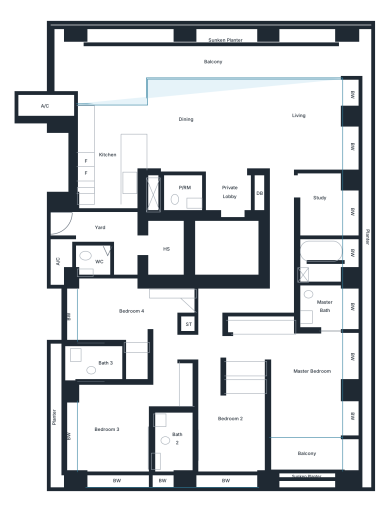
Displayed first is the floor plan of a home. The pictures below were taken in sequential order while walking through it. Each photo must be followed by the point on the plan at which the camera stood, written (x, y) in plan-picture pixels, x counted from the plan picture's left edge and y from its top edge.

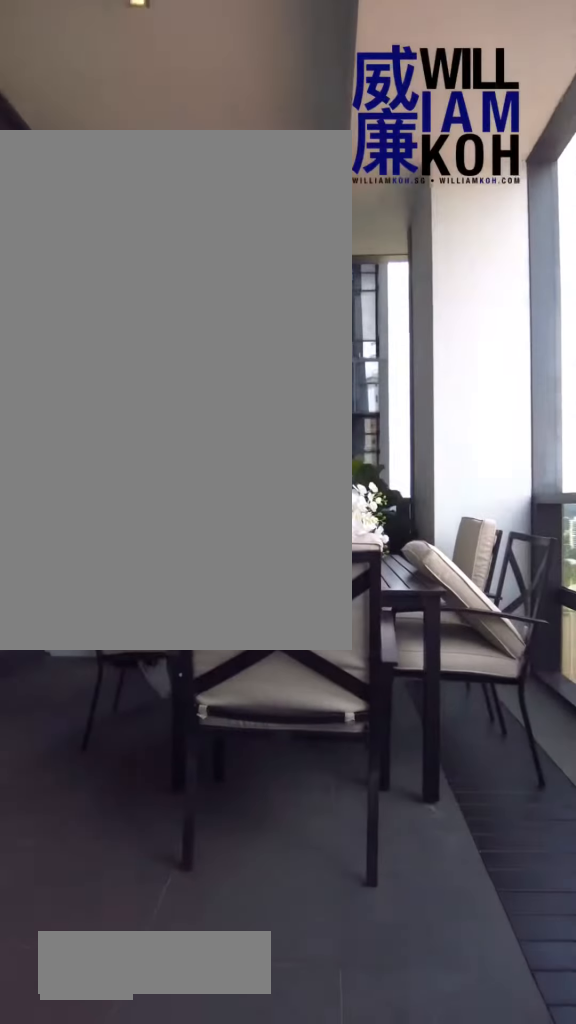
(141, 51)
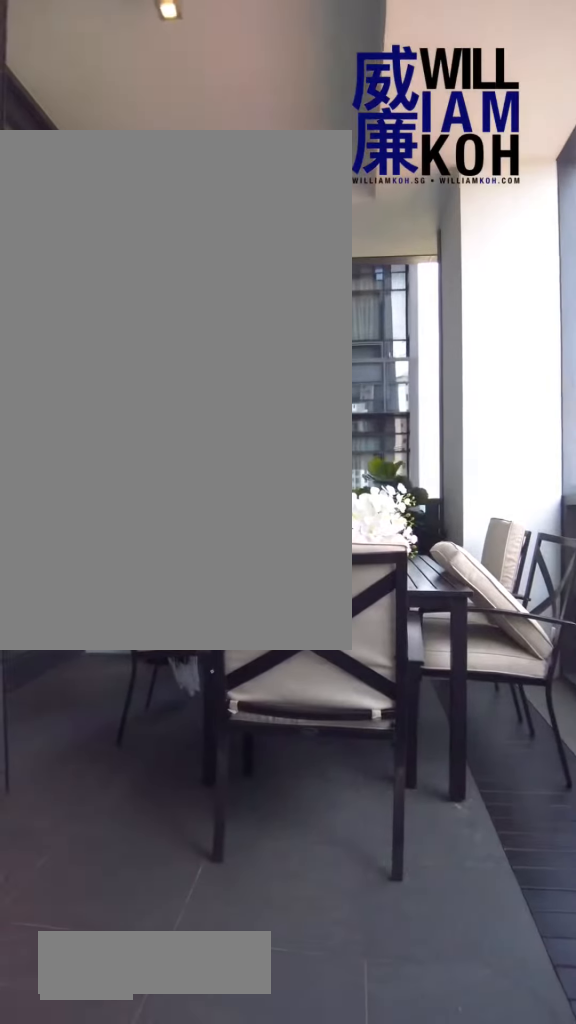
(150, 55)
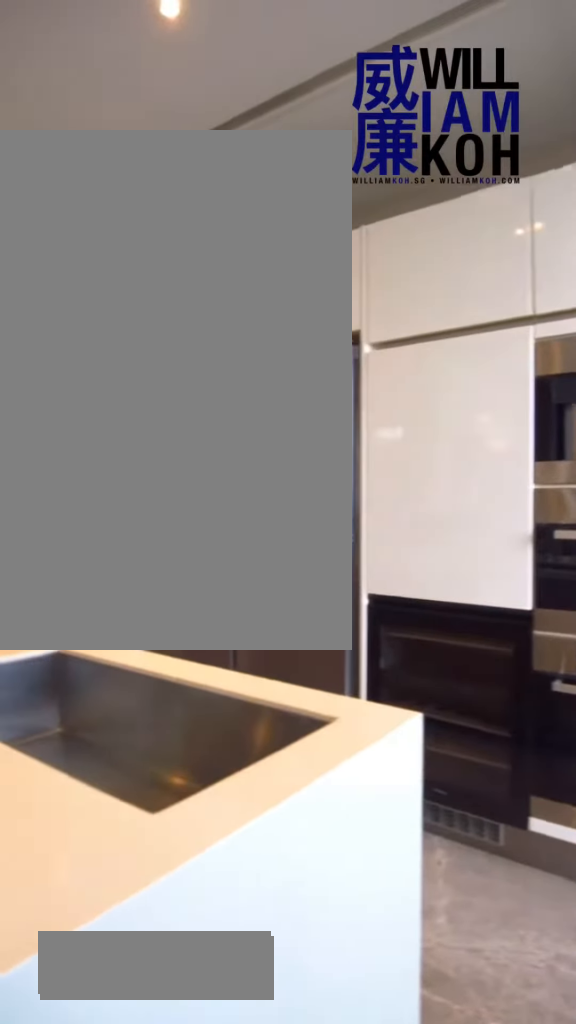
(136, 120)
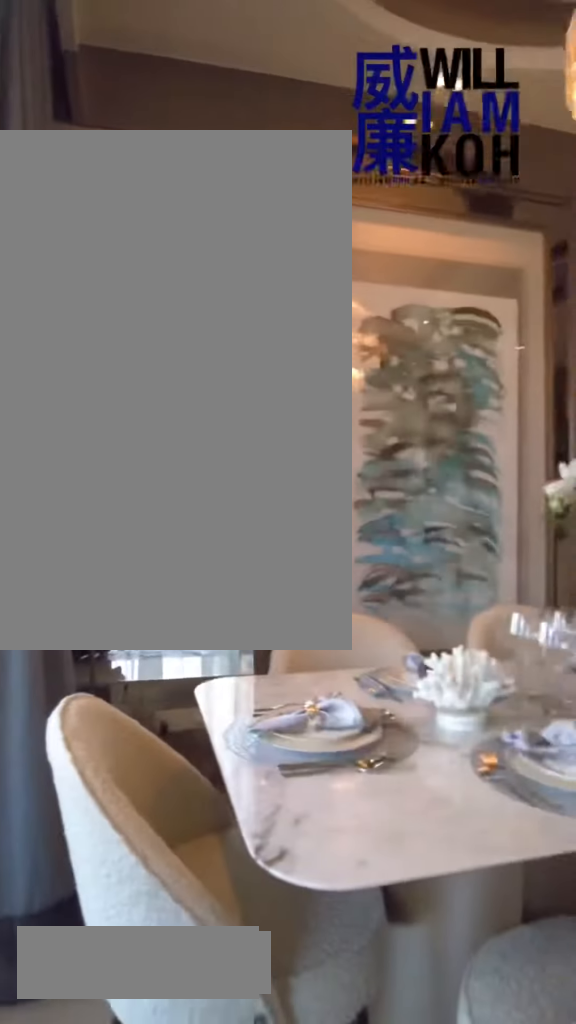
(301, 97)
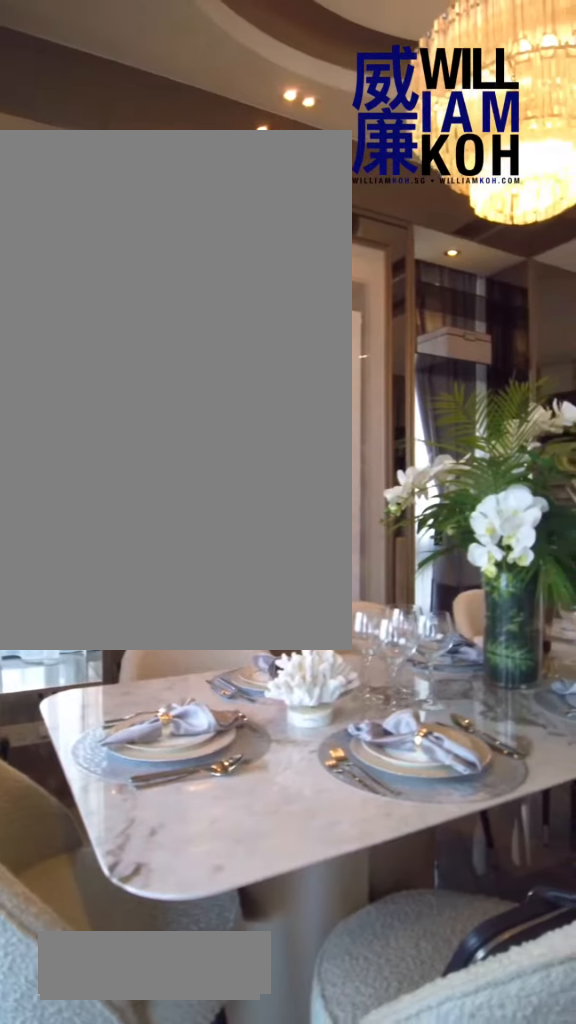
(301, 97)
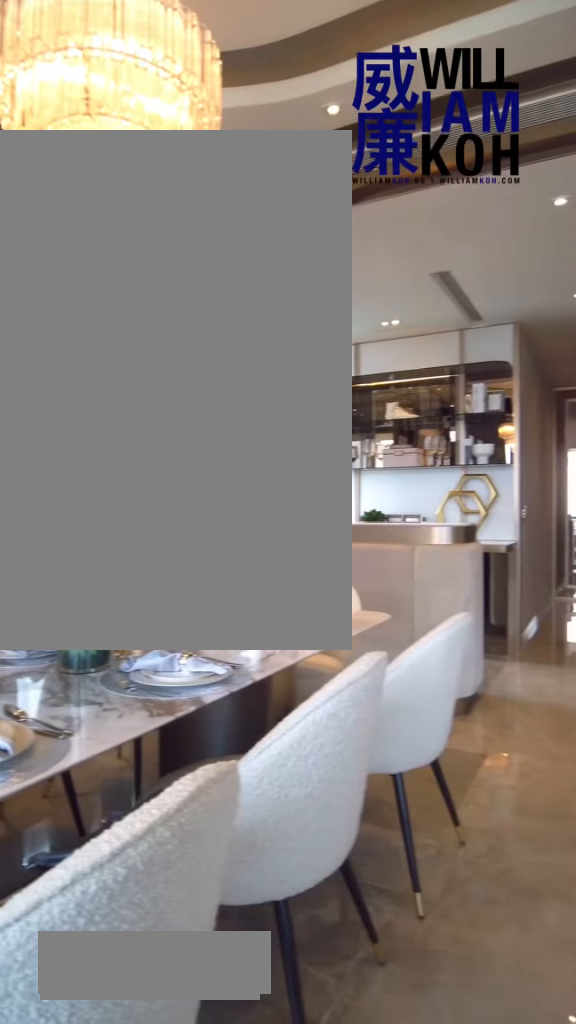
(301, 97)
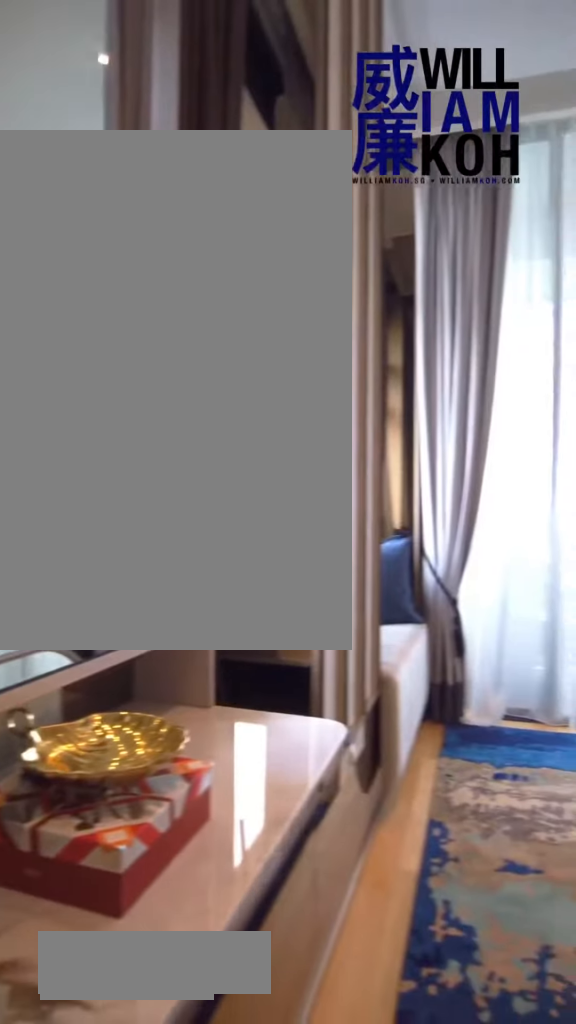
(334, 347)
